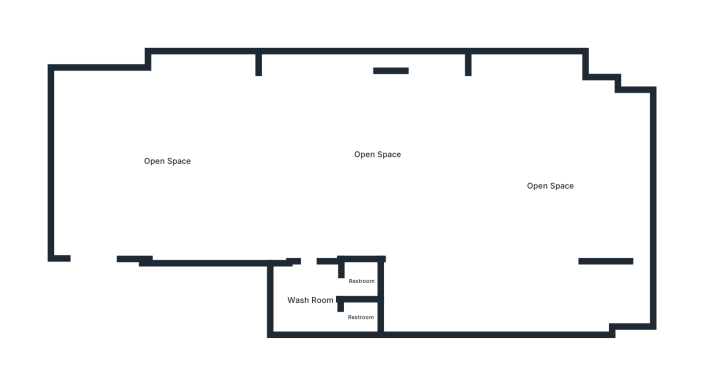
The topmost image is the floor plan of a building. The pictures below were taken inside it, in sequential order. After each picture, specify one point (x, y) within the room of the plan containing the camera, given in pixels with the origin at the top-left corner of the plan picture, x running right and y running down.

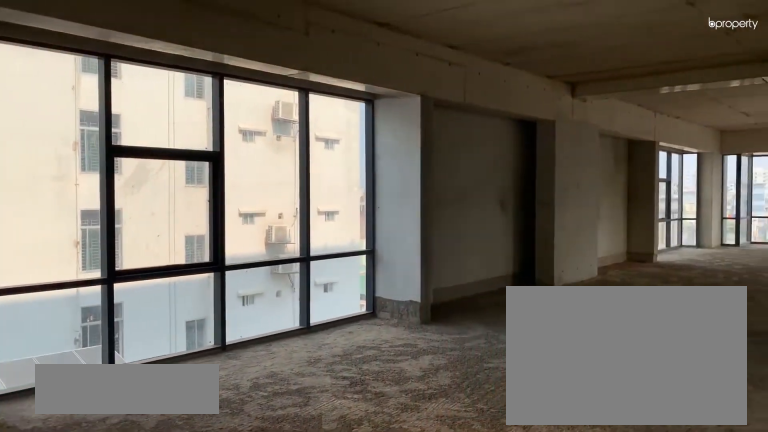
(169, 161)
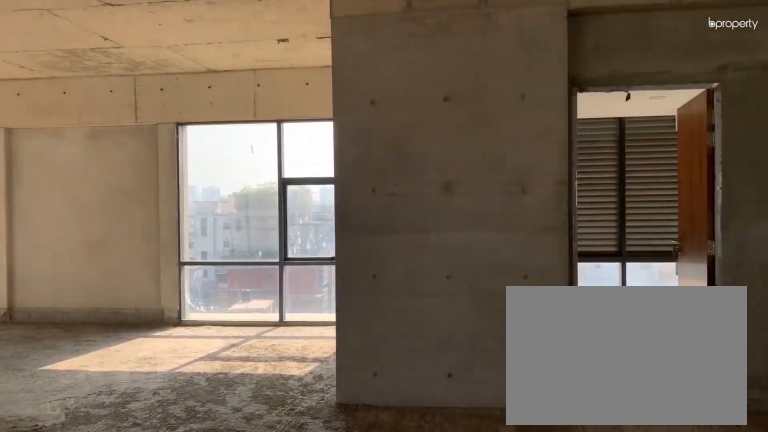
(379, 154)
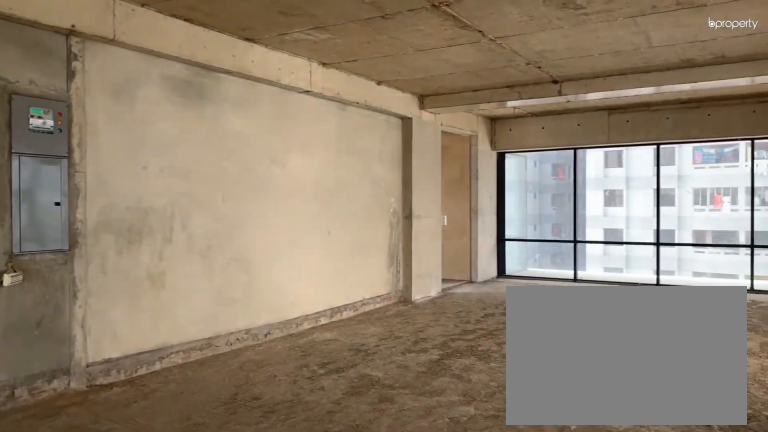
(379, 154)
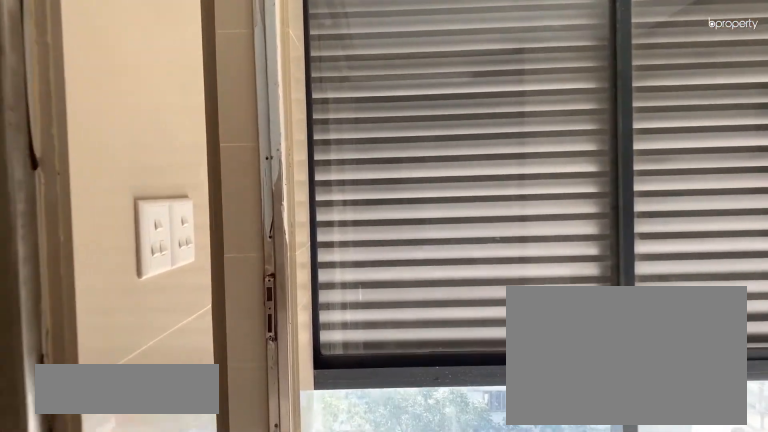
(310, 300)
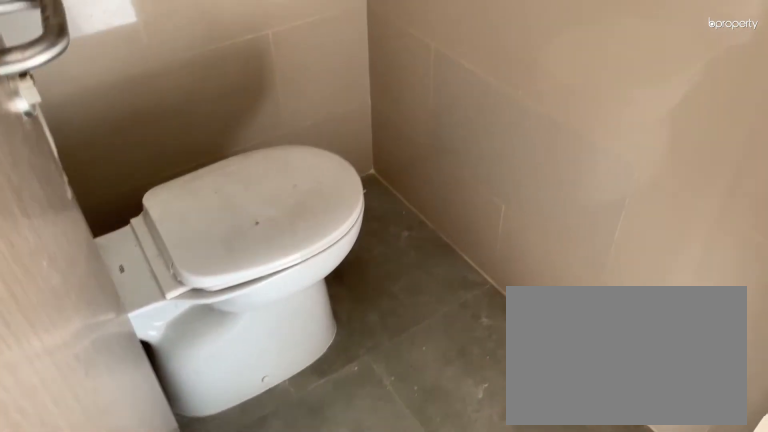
(360, 319)
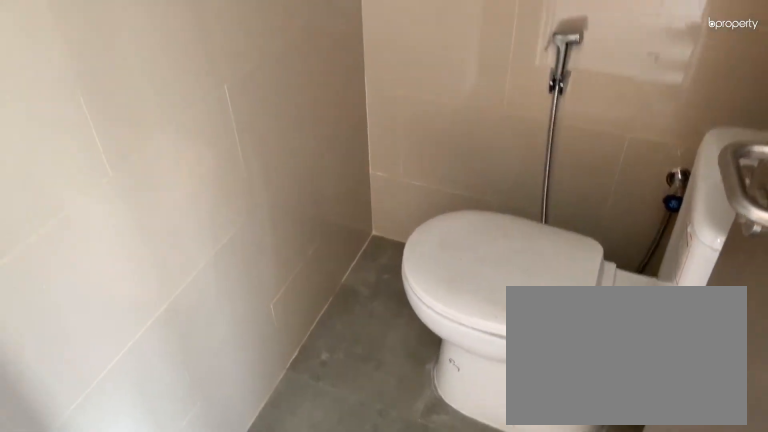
(360, 282)
